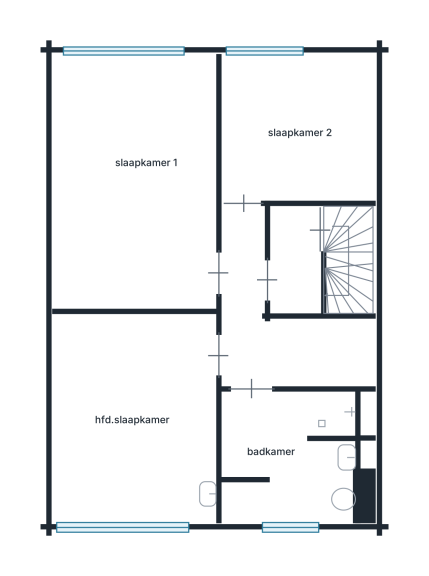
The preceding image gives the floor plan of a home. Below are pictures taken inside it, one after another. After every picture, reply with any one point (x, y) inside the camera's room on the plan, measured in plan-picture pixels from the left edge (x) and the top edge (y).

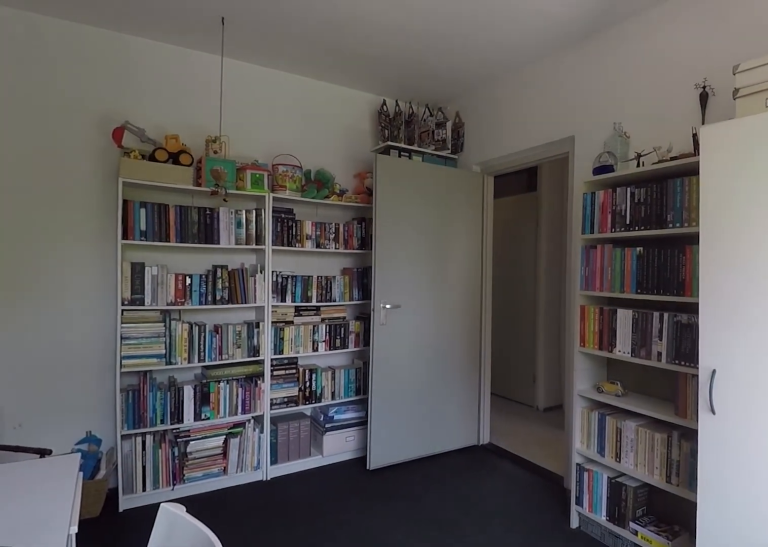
(207, 494)
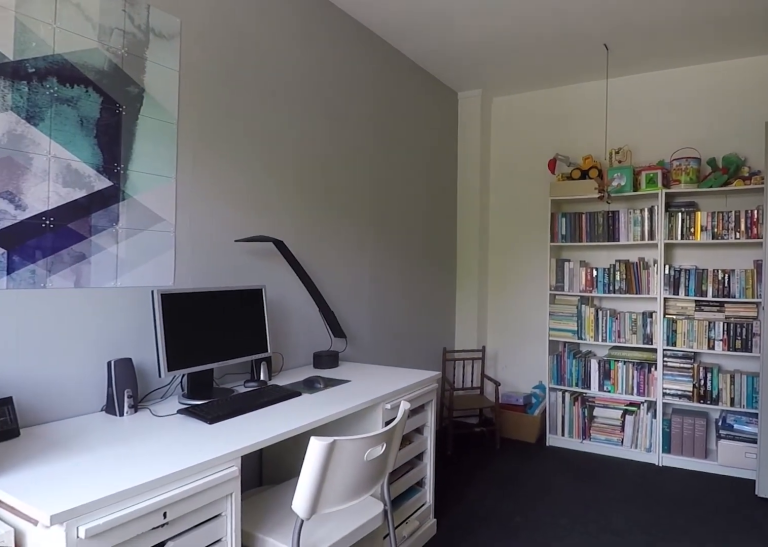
(136, 418)
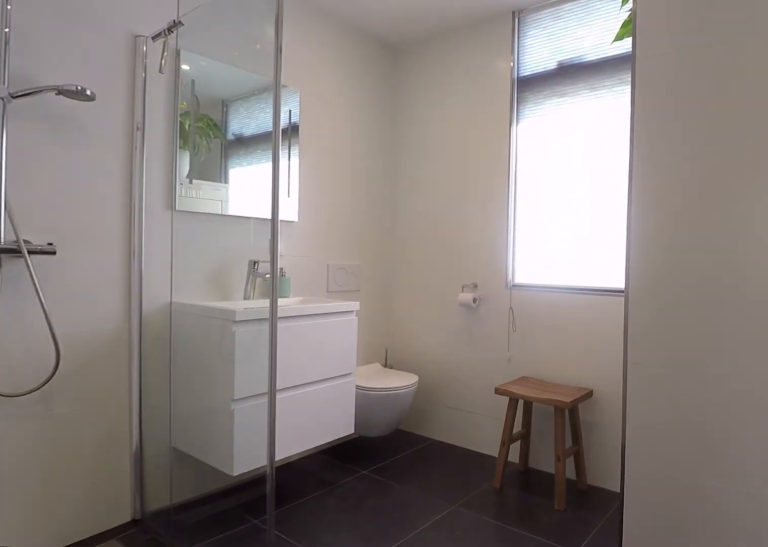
(288, 454)
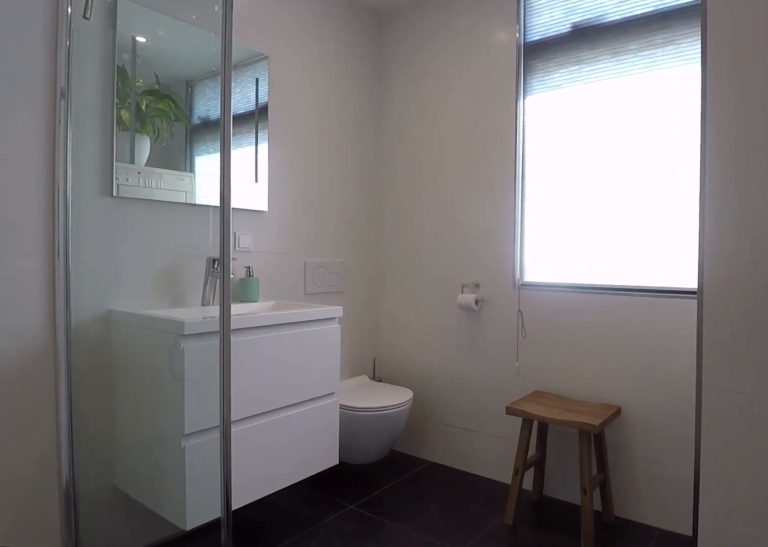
(288, 454)
